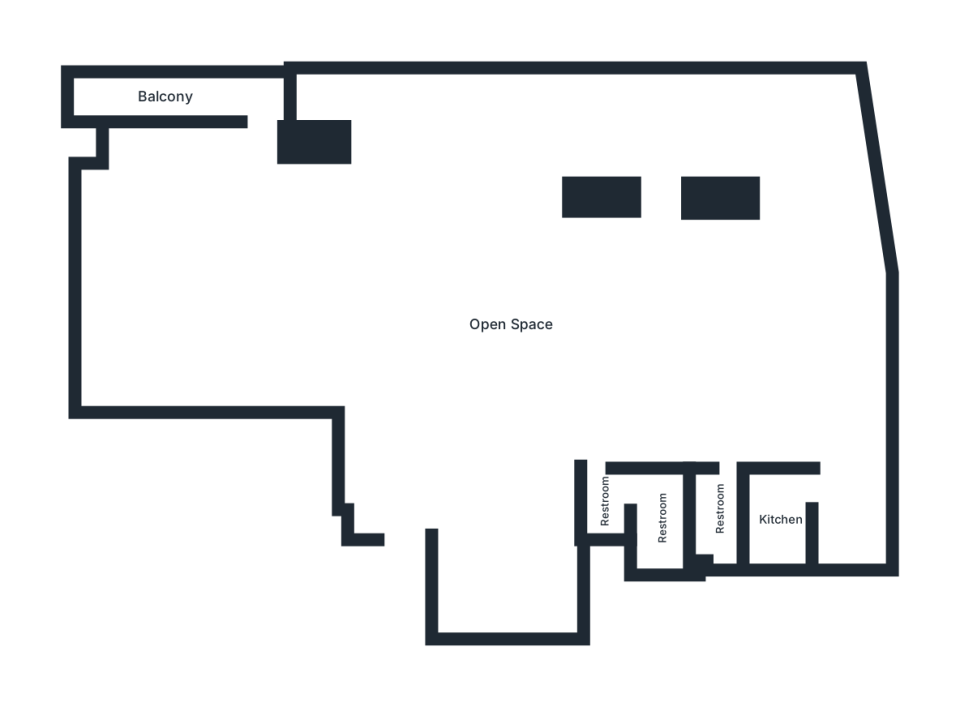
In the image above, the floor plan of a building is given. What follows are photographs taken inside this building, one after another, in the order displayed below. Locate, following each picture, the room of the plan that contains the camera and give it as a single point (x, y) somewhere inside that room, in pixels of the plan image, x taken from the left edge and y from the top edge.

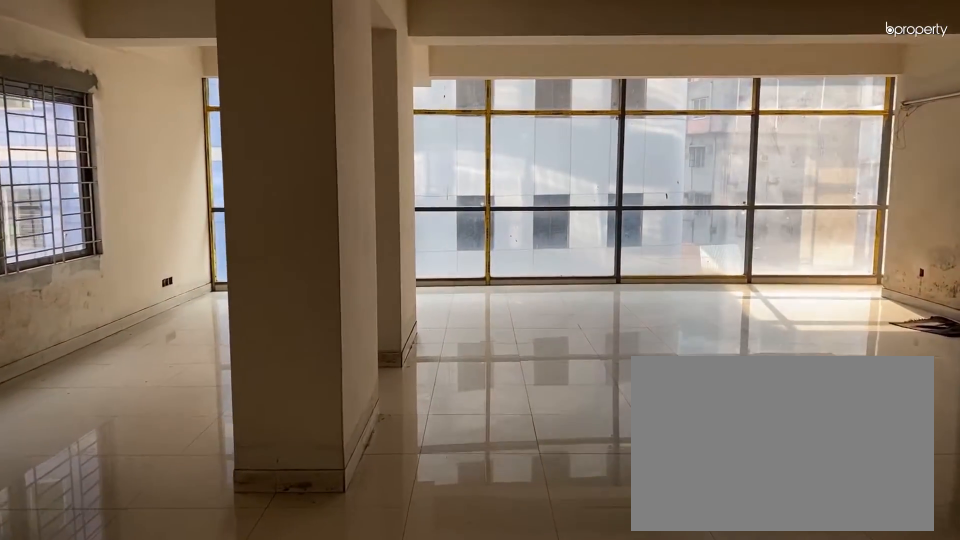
(732, 308)
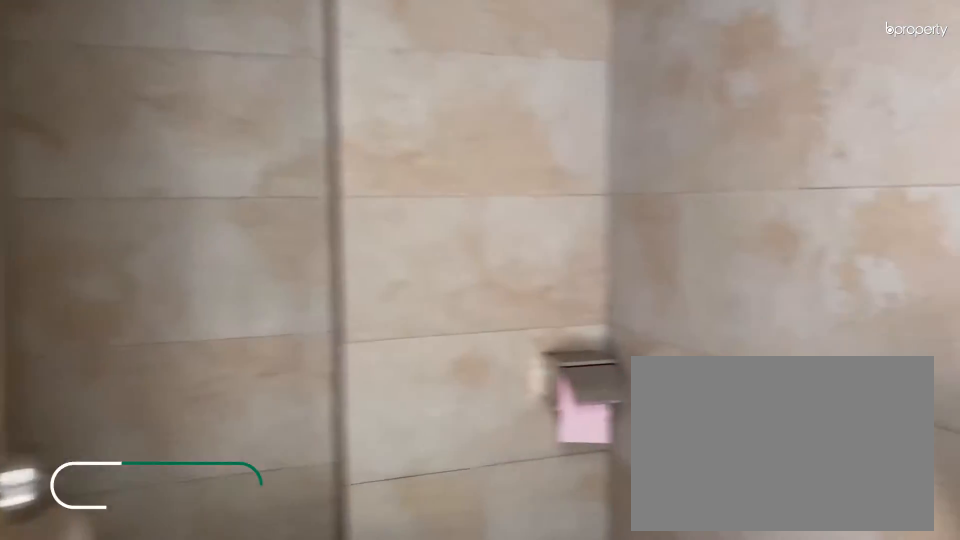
(718, 513)
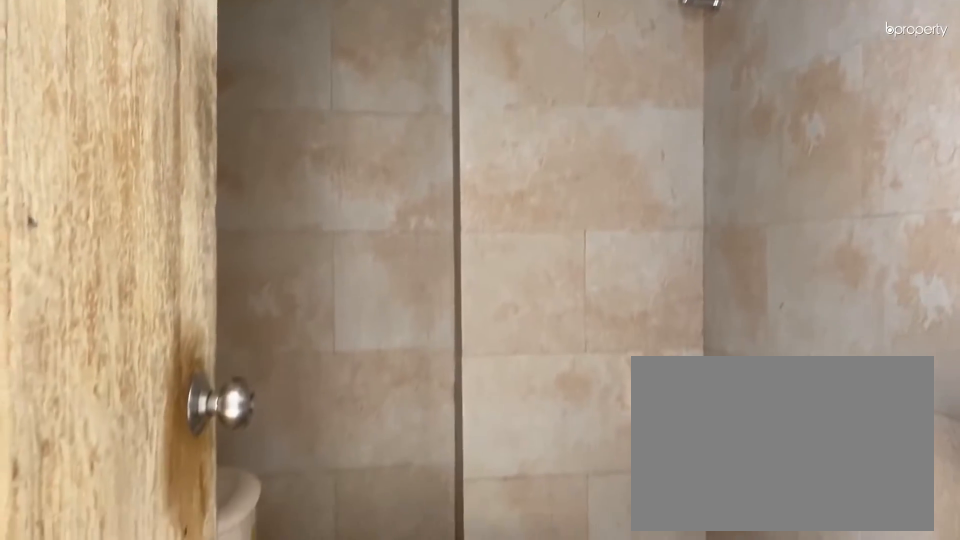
(718, 513)
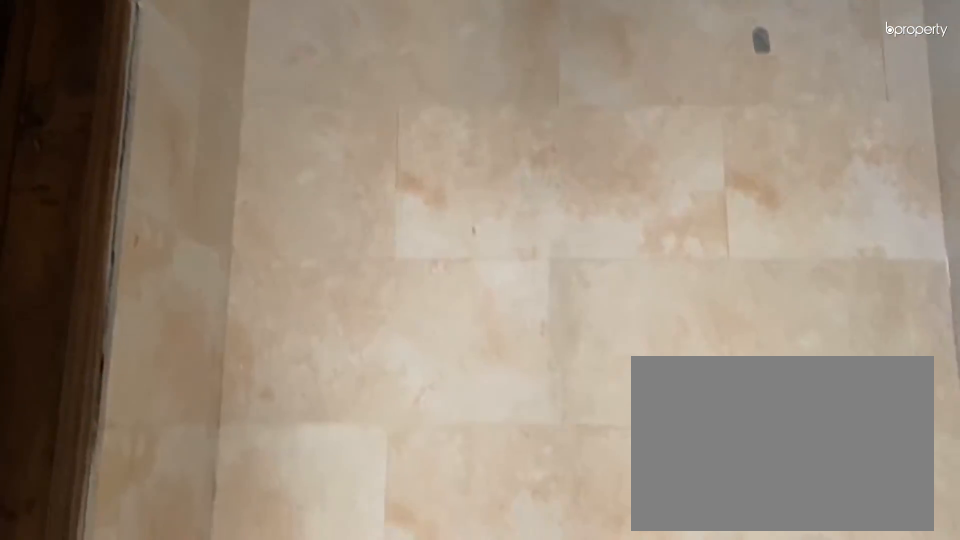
(610, 502)
